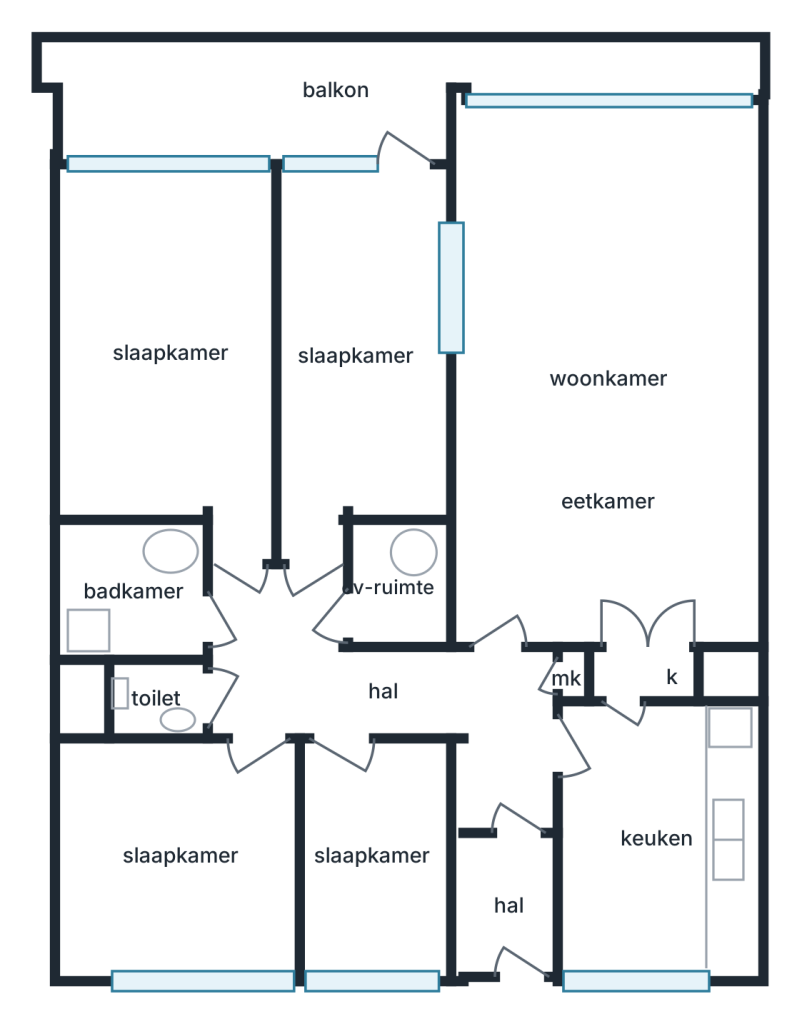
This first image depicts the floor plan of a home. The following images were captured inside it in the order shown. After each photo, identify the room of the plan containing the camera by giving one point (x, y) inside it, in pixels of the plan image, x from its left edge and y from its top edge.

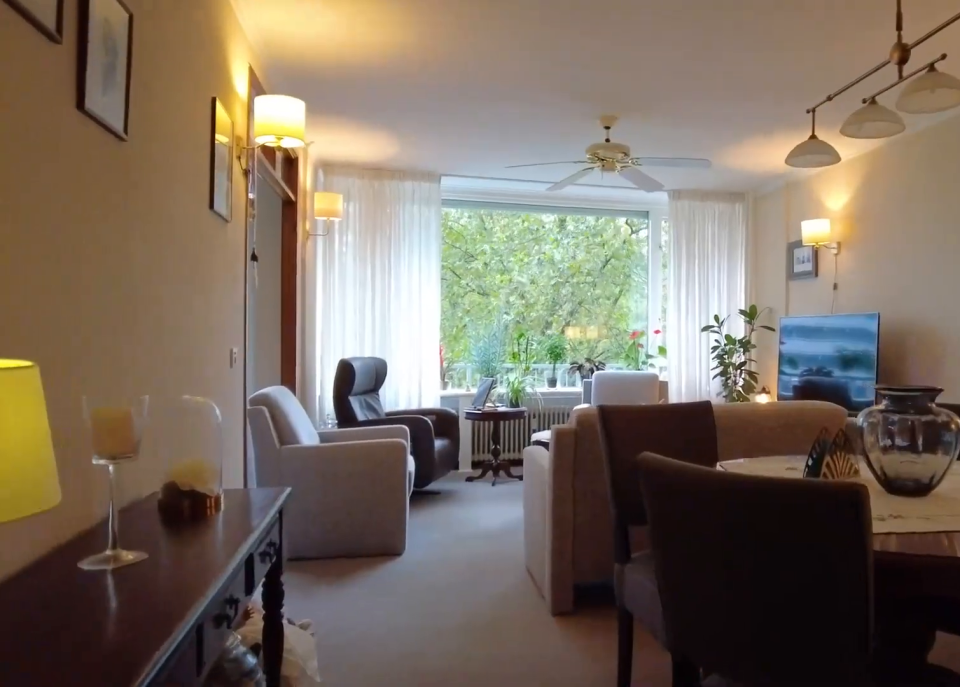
(606, 376)
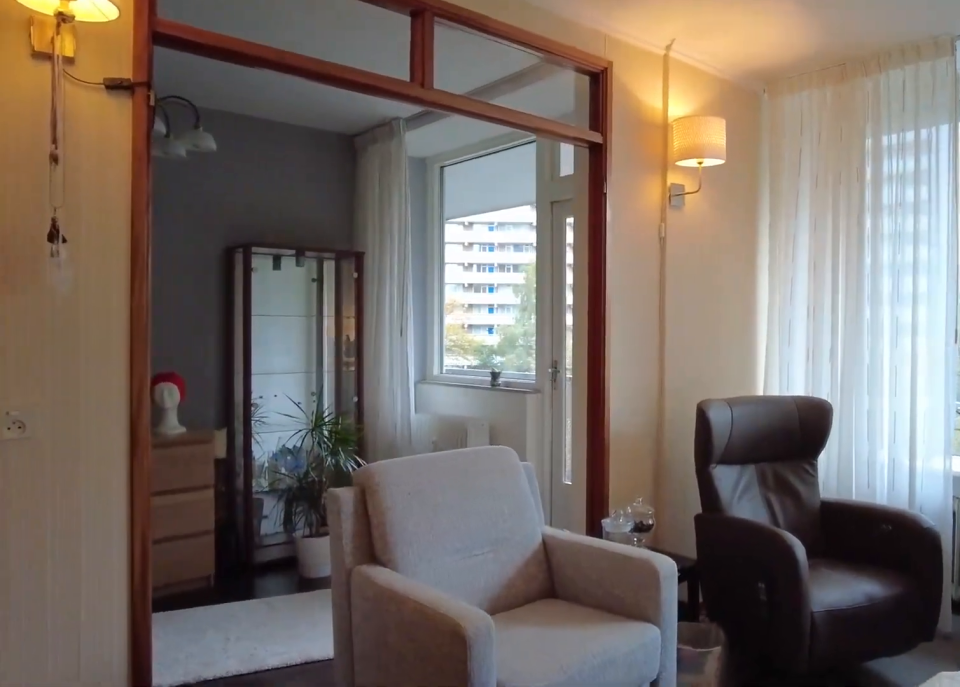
(606, 376)
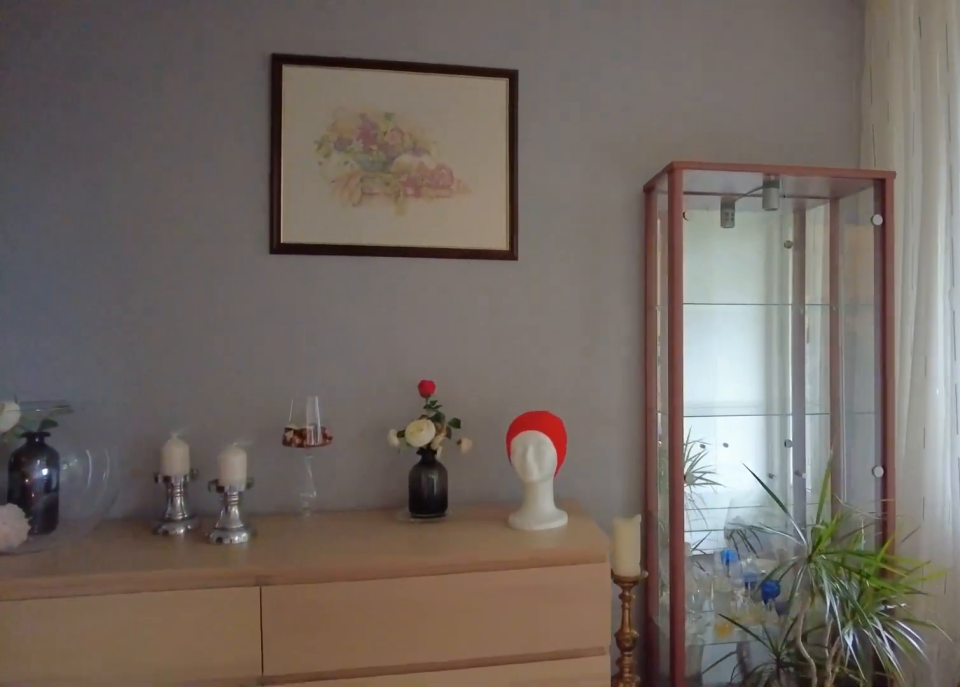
(357, 352)
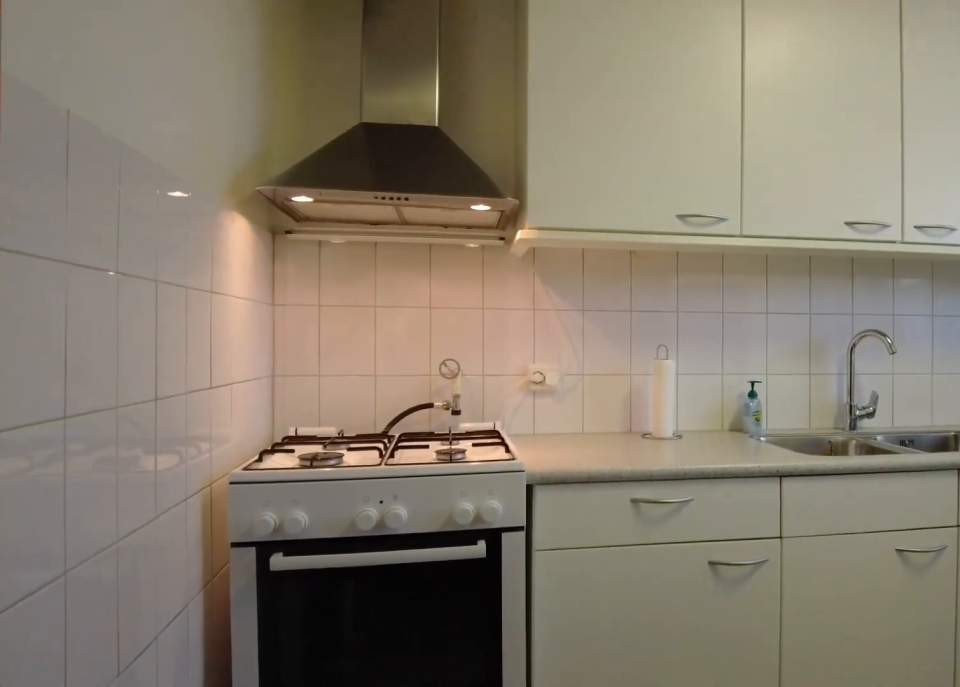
(656, 838)
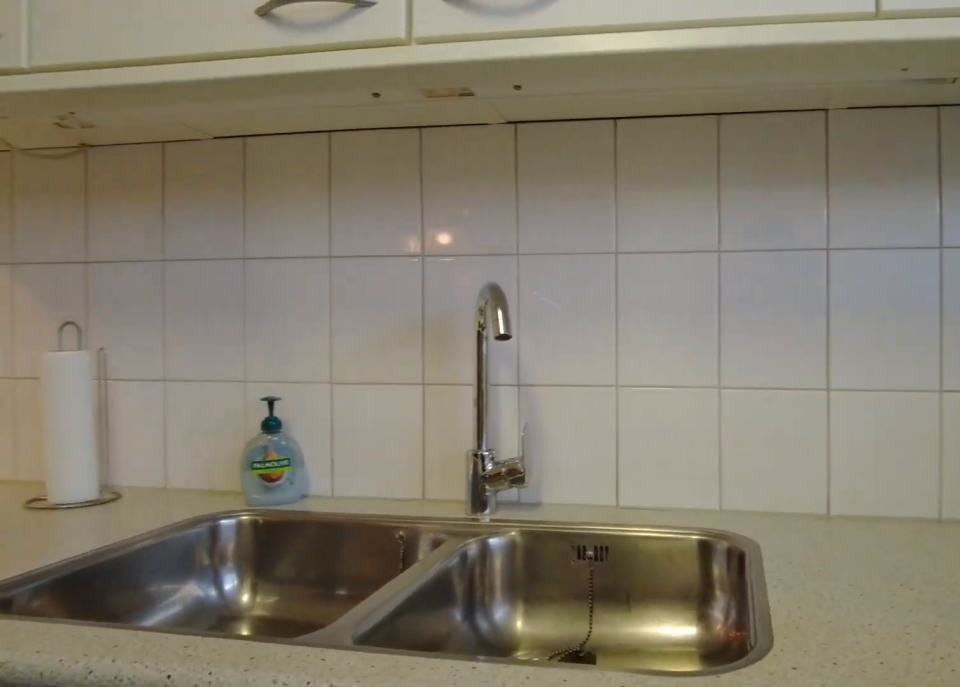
(656, 838)
